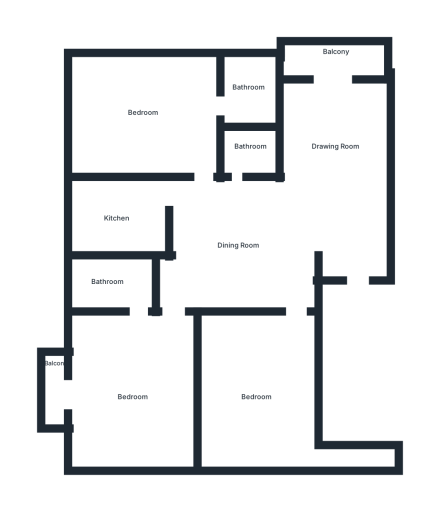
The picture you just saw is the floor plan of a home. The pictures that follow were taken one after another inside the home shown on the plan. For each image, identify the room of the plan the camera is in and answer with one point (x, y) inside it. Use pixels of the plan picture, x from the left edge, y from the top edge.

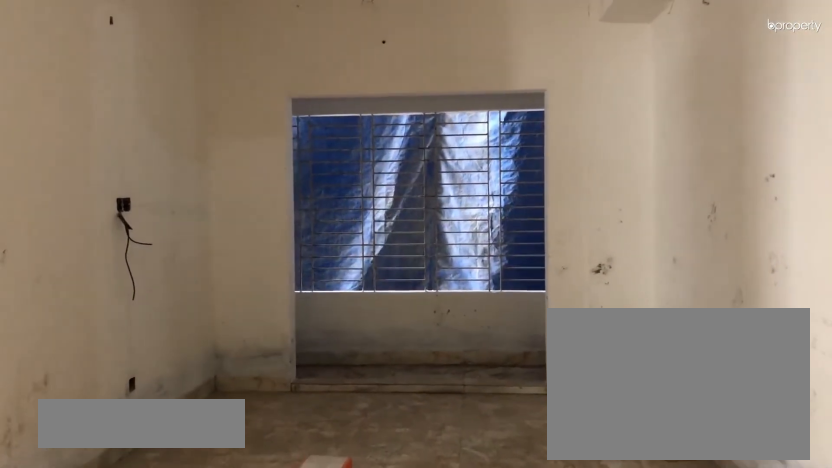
(338, 148)
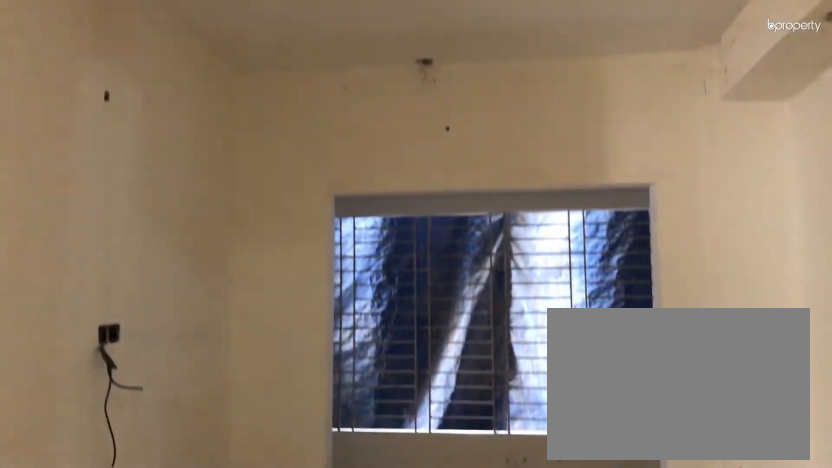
(333, 147)
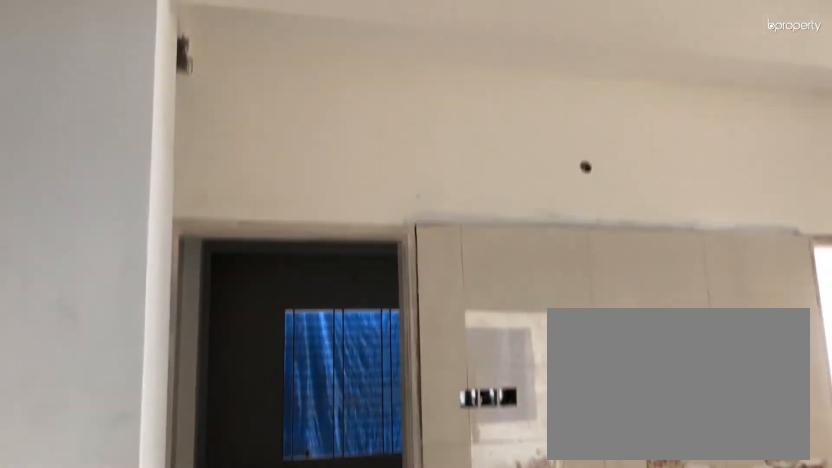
(238, 246)
